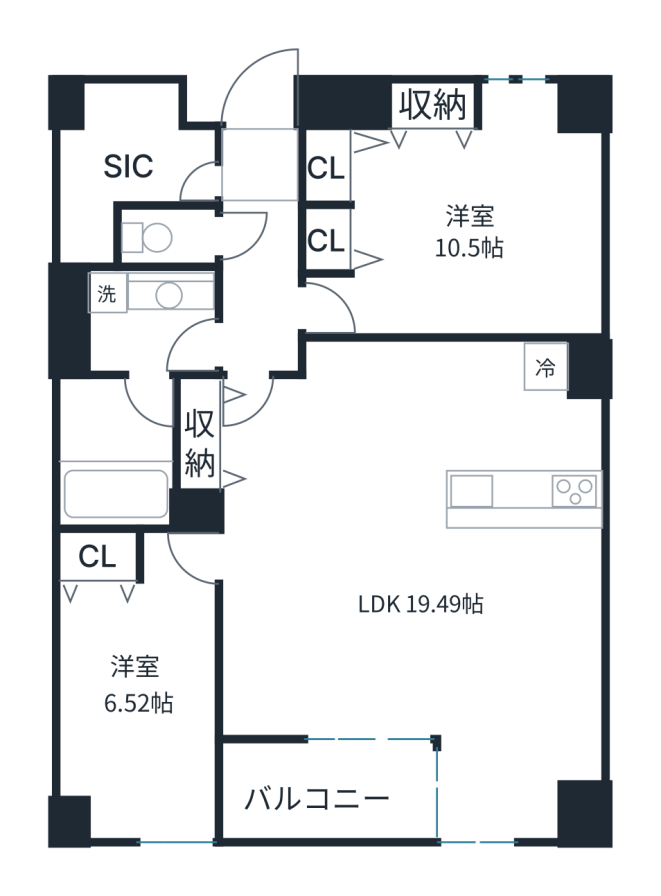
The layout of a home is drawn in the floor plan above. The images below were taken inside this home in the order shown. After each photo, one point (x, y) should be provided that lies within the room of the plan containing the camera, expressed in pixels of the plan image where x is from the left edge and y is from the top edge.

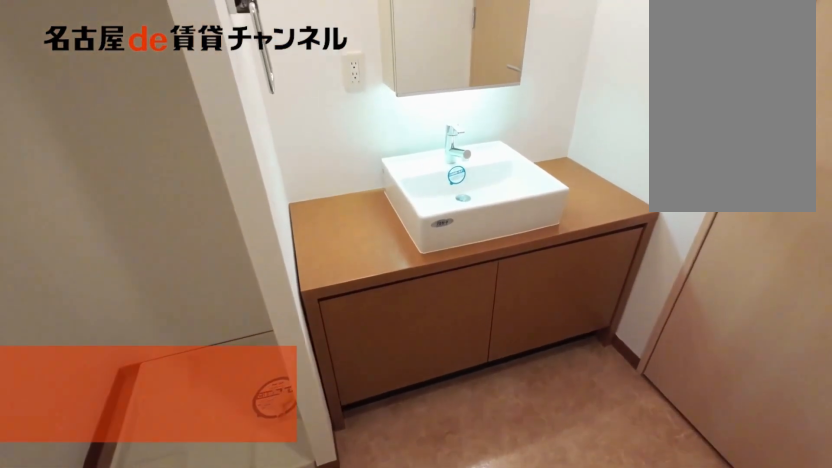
(145, 320)
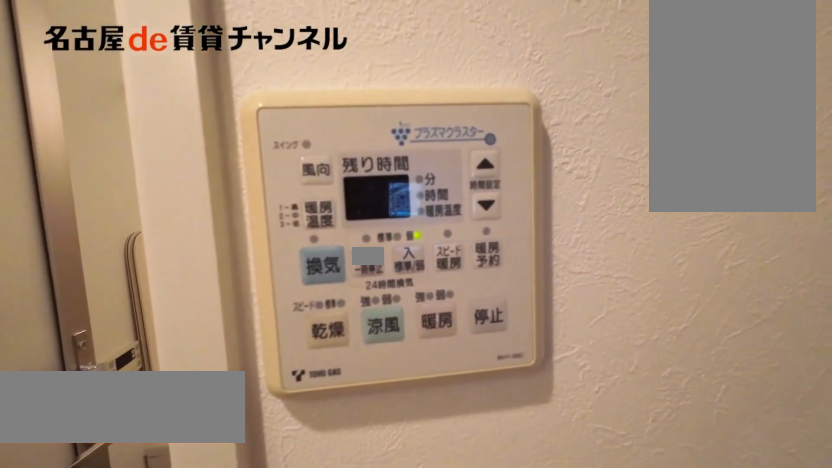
(145, 320)
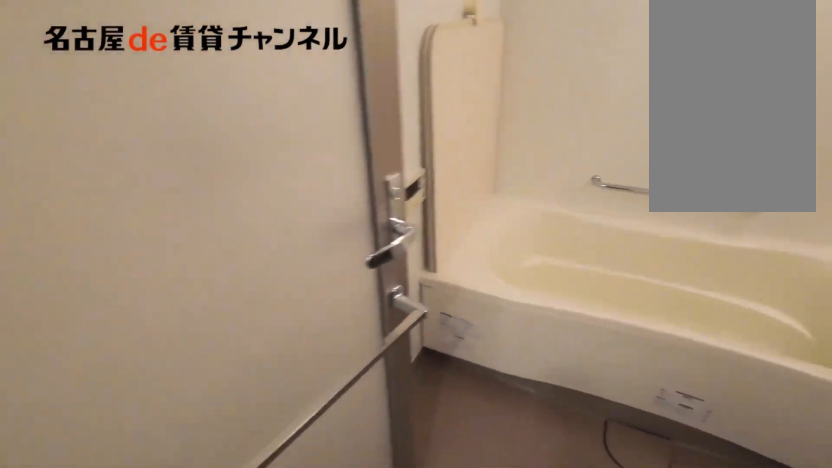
(123, 451)
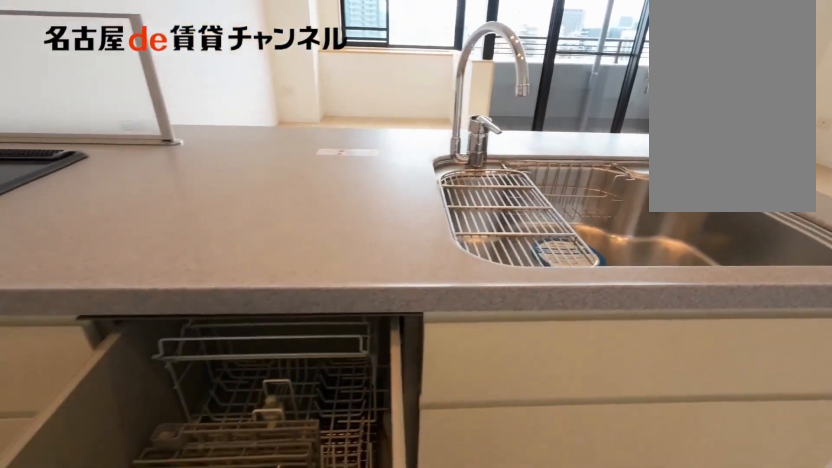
(523, 498)
